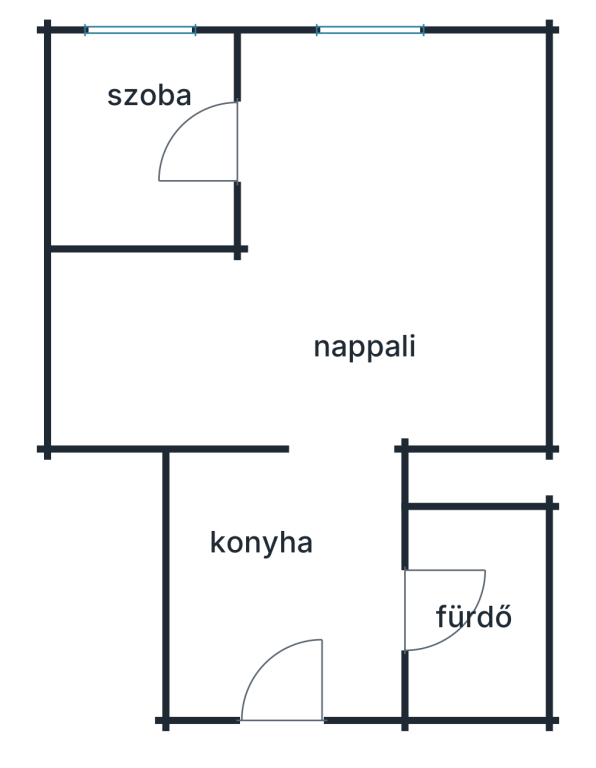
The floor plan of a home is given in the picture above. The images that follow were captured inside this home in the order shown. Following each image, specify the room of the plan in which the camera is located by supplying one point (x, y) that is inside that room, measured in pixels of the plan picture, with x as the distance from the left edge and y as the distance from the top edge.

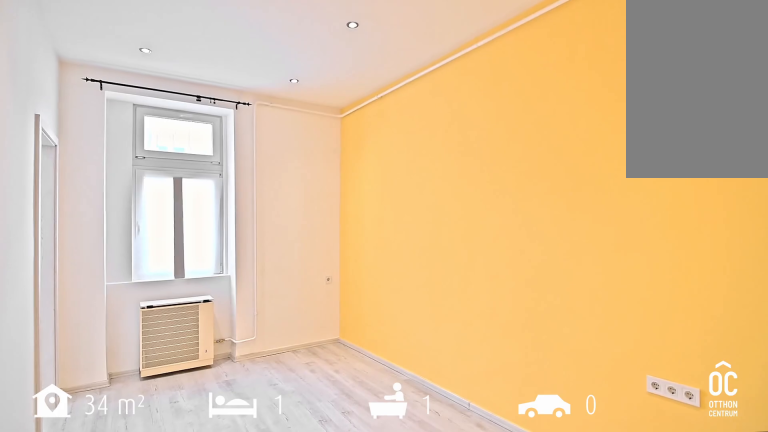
(374, 282)
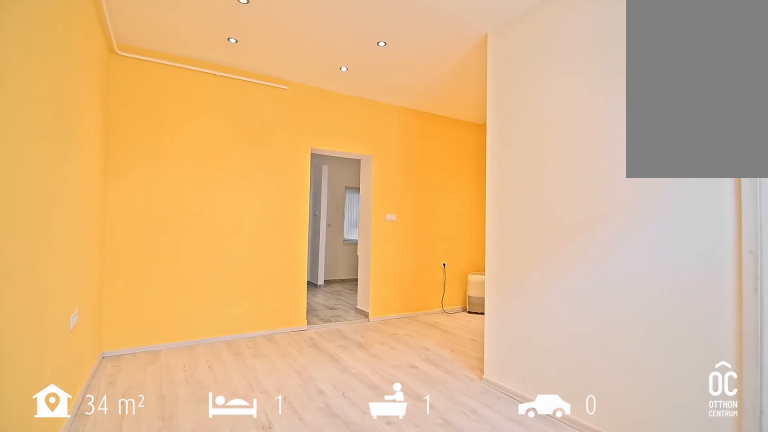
(374, 282)
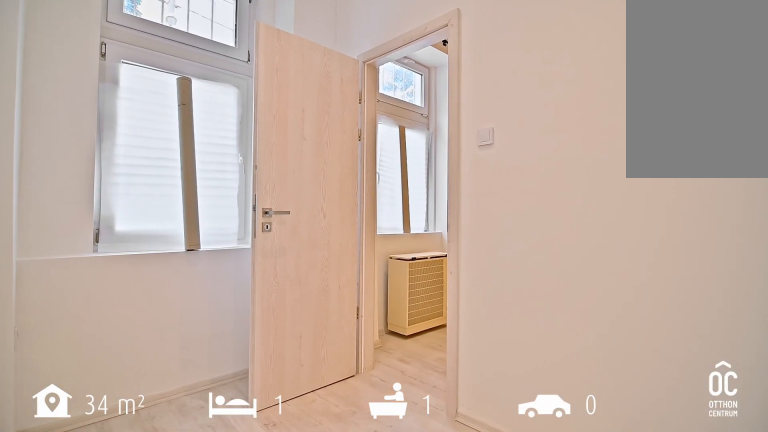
(140, 139)
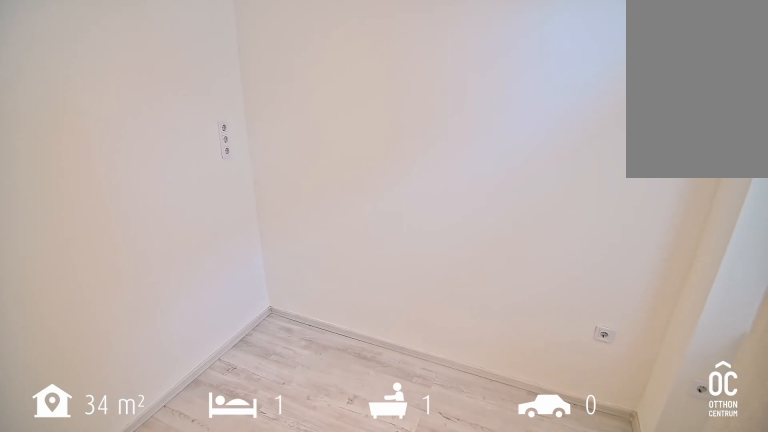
(140, 139)
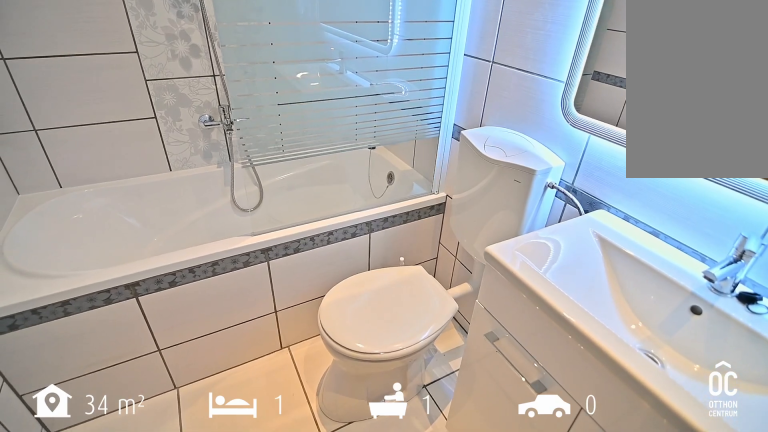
(477, 611)
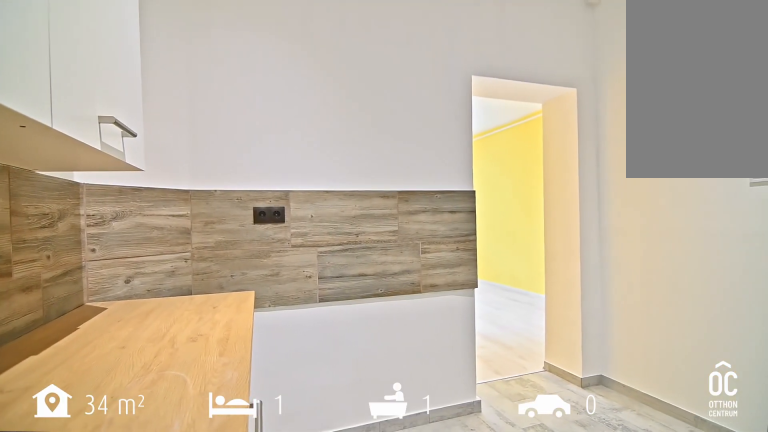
(281, 587)
